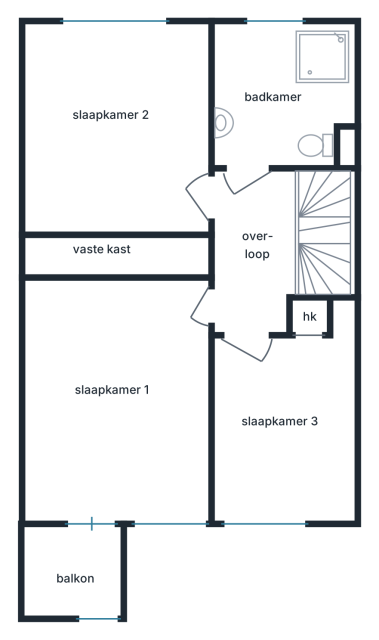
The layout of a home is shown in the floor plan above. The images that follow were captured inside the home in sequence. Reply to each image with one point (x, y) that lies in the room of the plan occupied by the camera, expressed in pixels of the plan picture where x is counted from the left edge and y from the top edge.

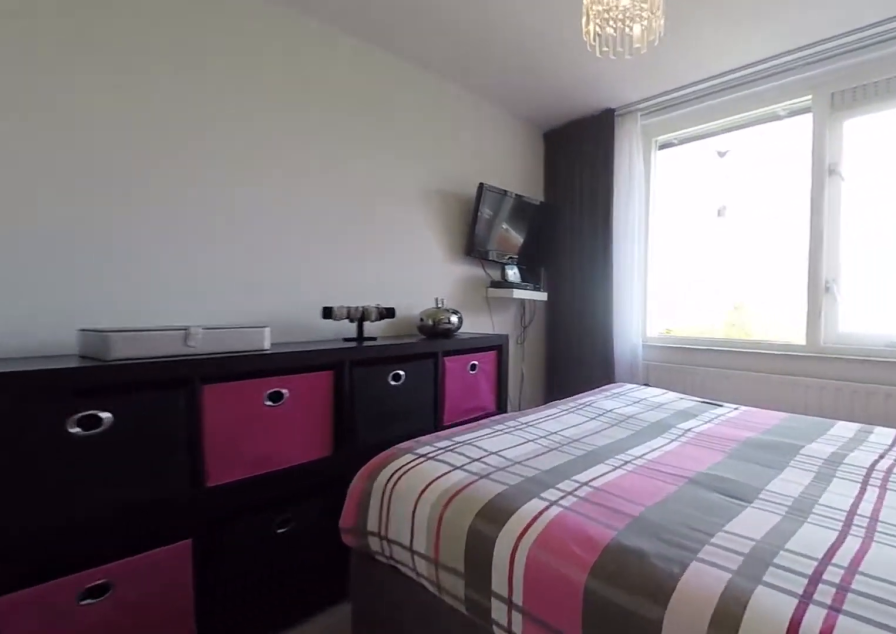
(119, 131)
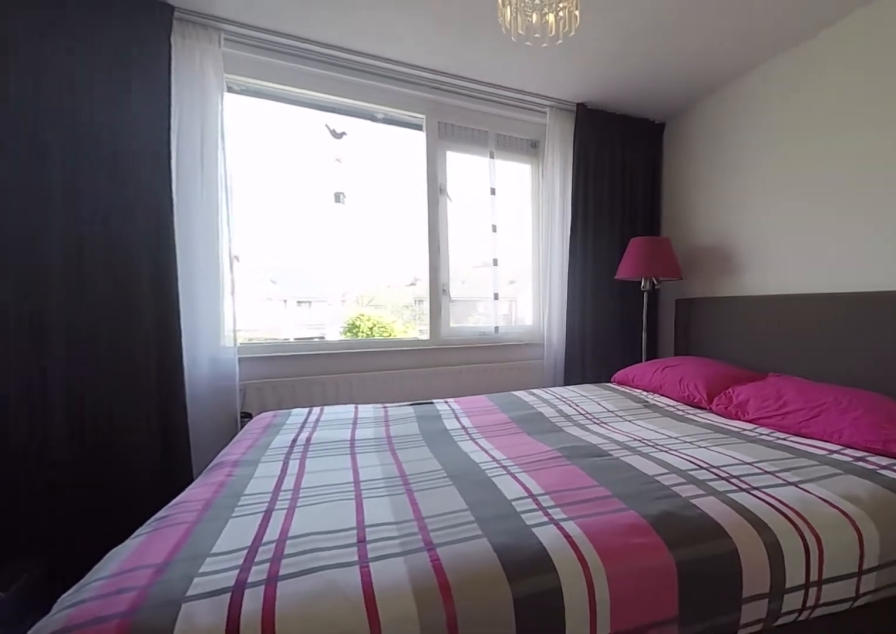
(119, 131)
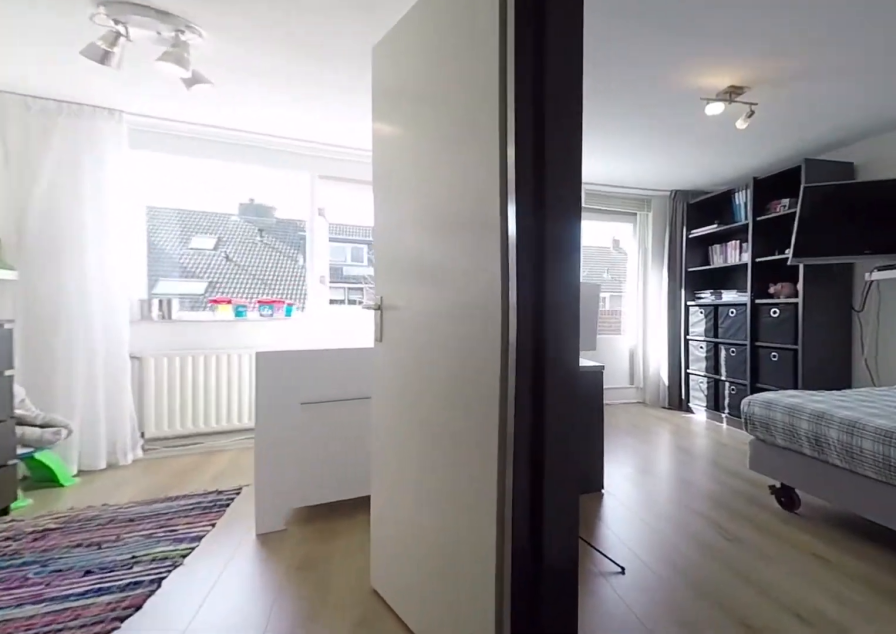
(254, 250)
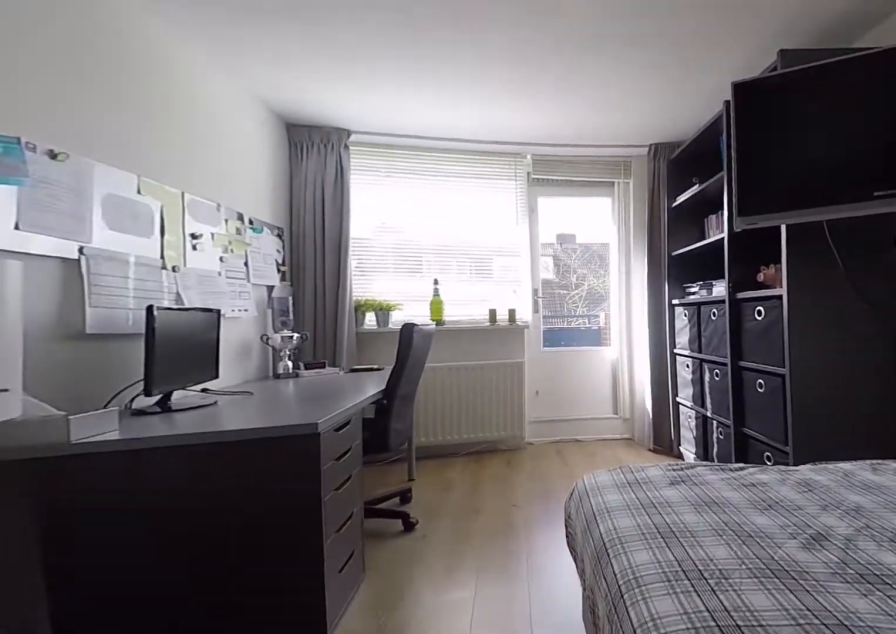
(121, 505)
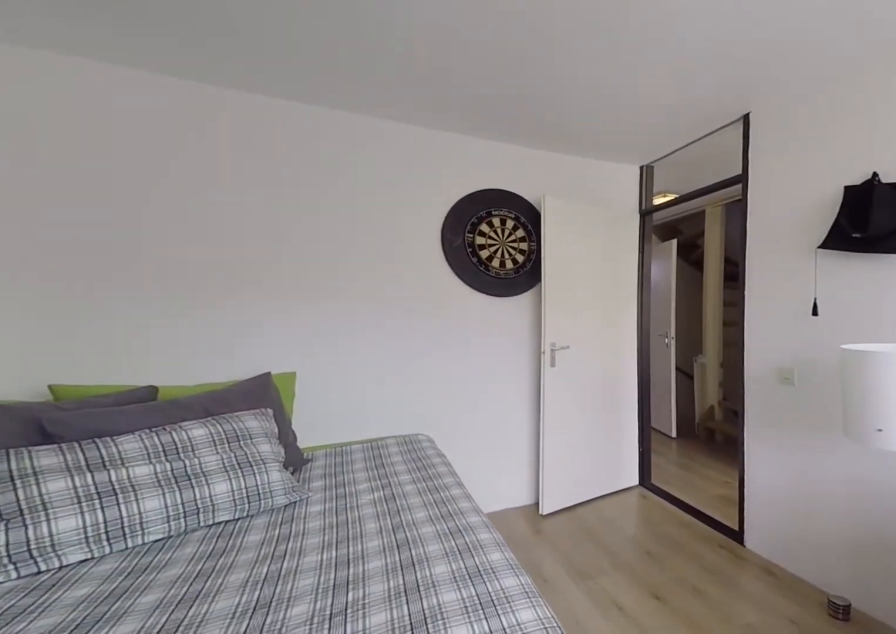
(121, 505)
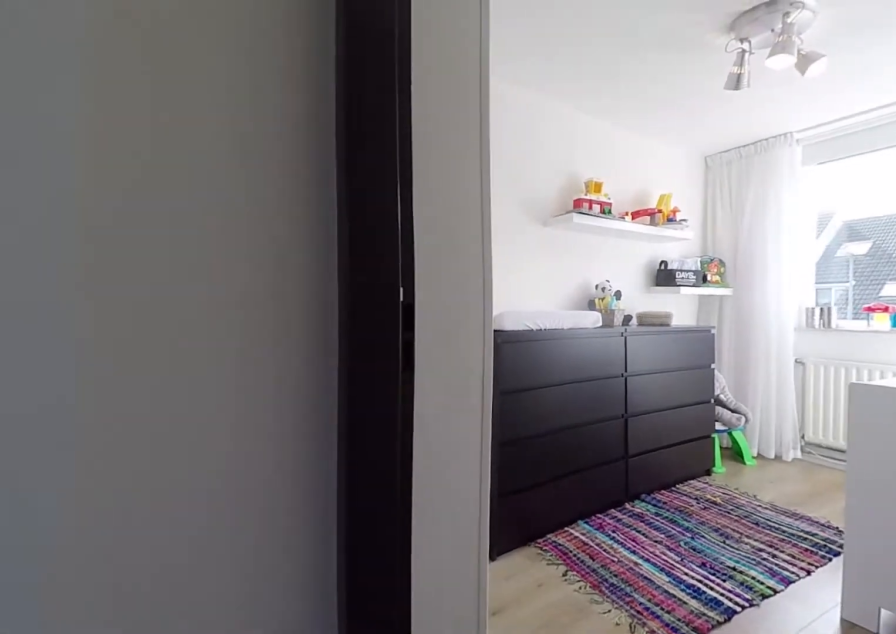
(254, 250)
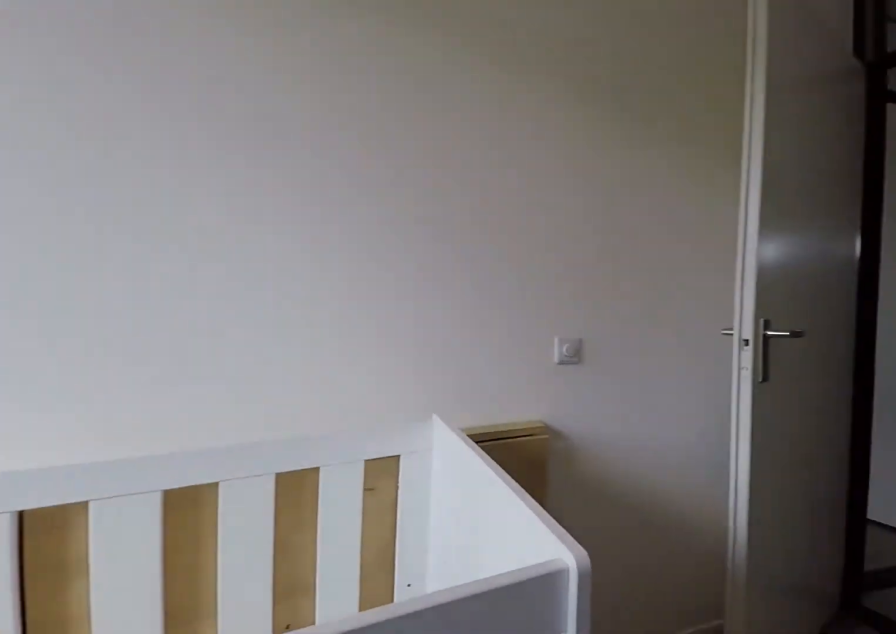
(284, 426)
